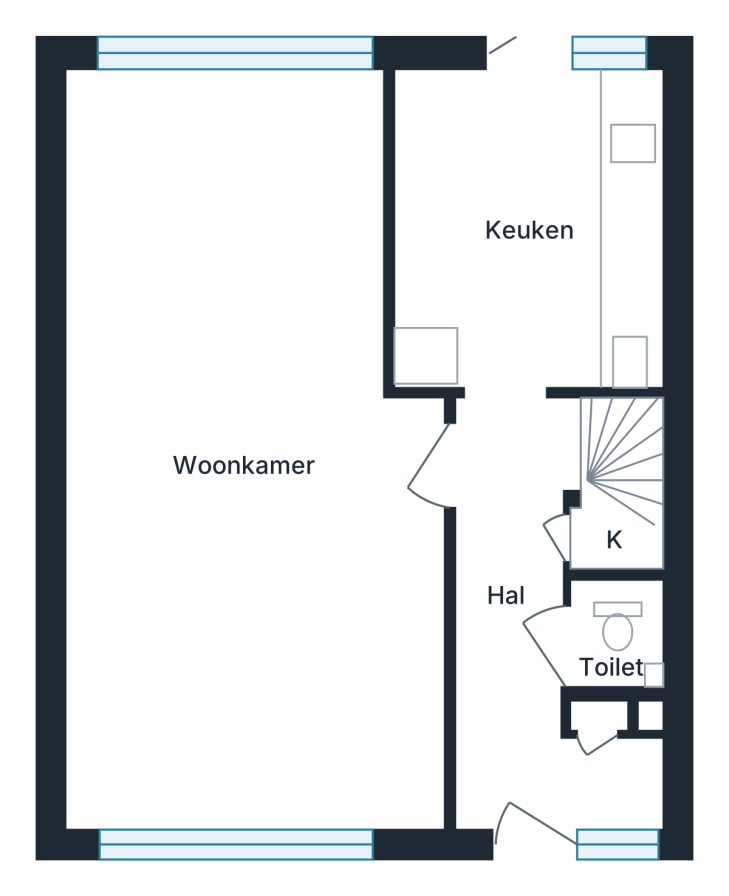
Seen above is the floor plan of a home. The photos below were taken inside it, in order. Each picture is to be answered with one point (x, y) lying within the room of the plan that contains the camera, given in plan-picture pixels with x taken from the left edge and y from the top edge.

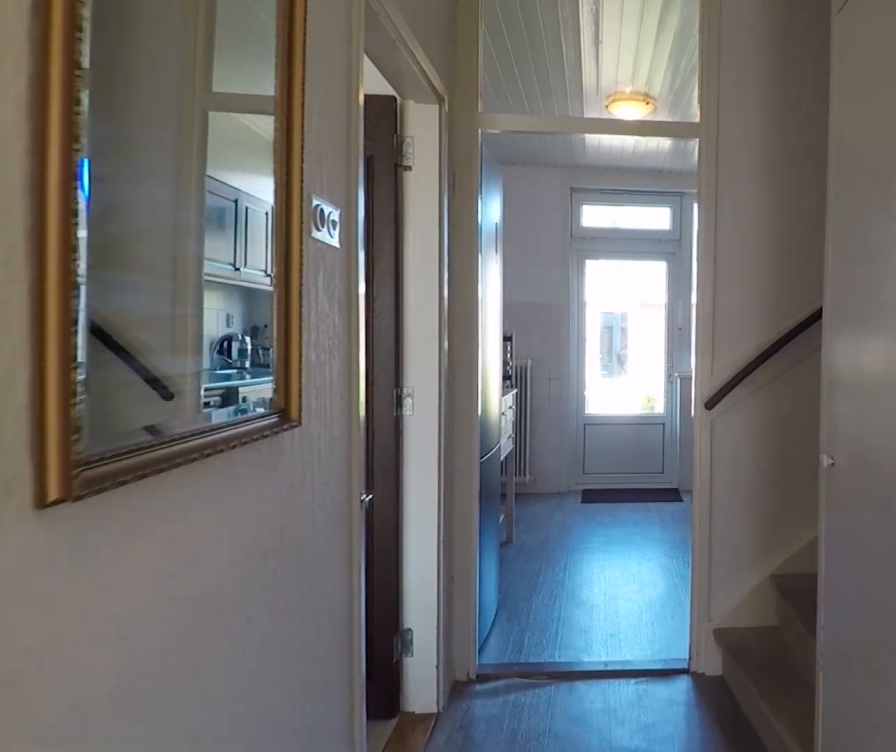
(526, 636)
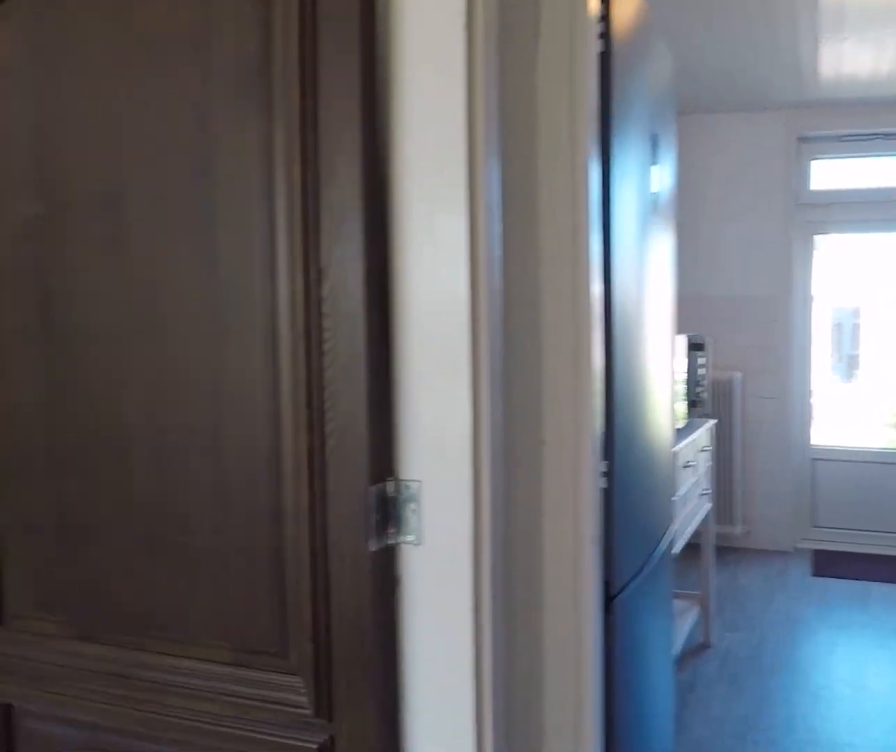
(526, 636)
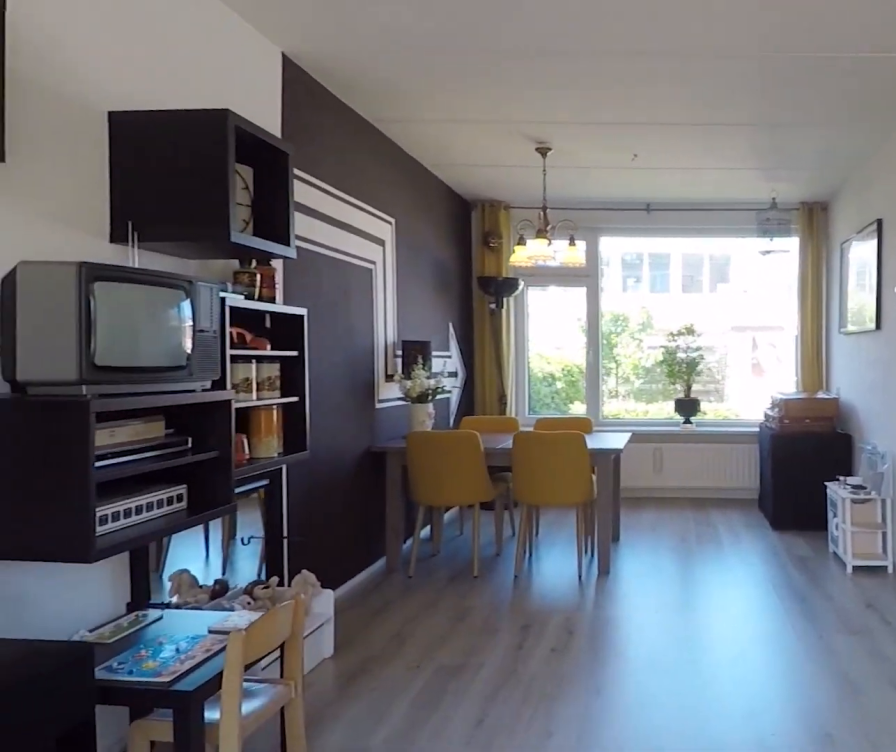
(257, 670)
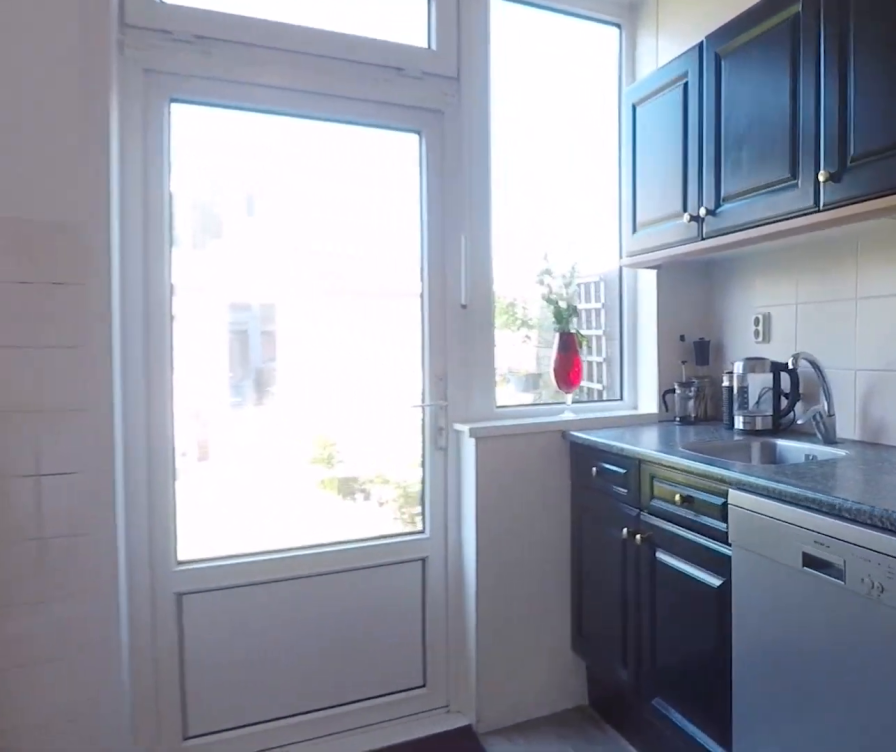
(528, 225)
